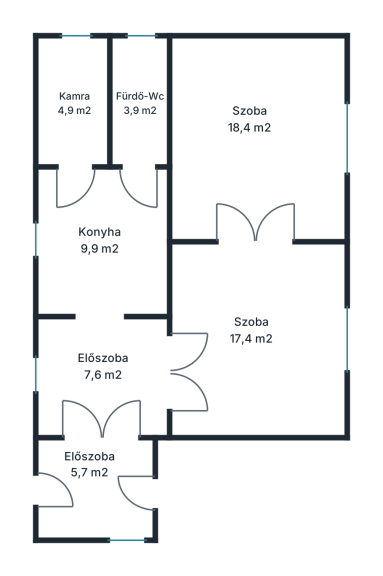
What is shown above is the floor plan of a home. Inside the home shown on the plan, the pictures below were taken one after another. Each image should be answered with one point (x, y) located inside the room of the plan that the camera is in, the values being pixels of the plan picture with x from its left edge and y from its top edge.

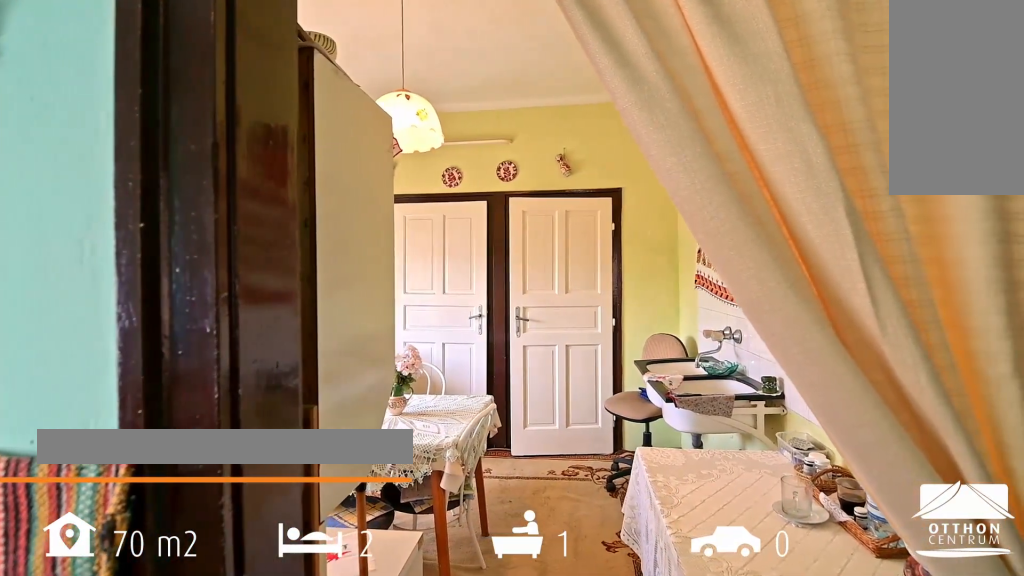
(105, 243)
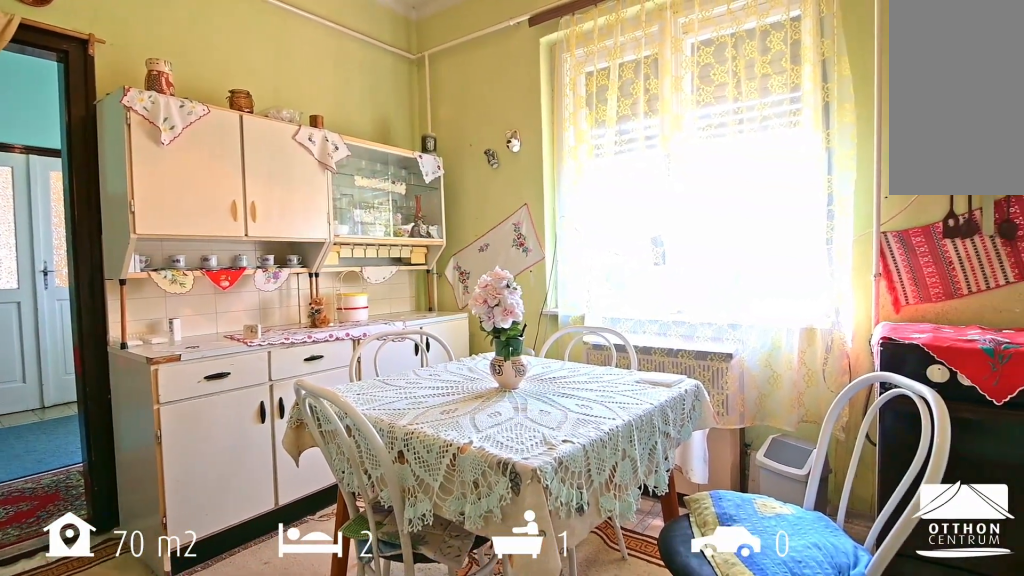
(104, 243)
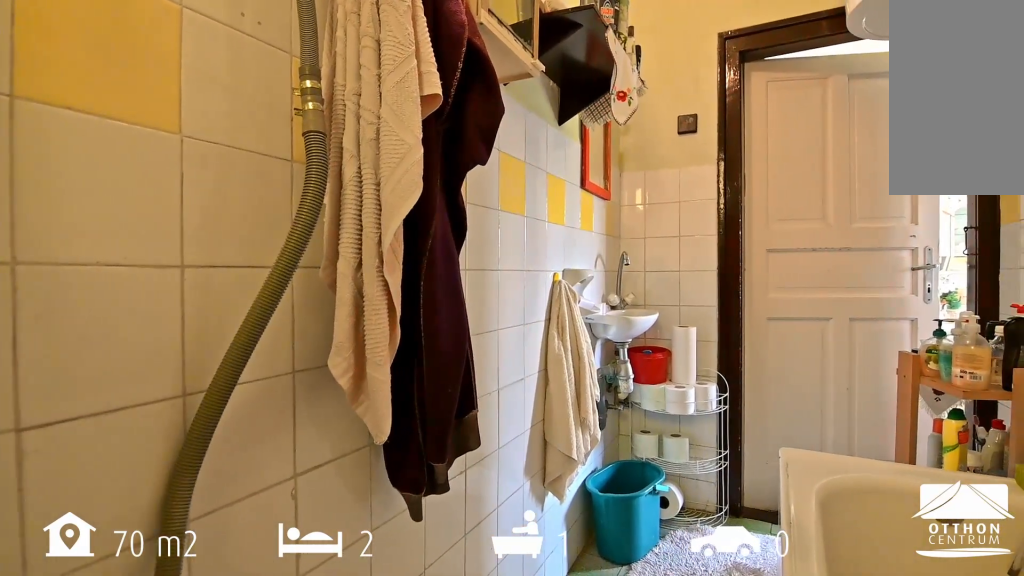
(135, 99)
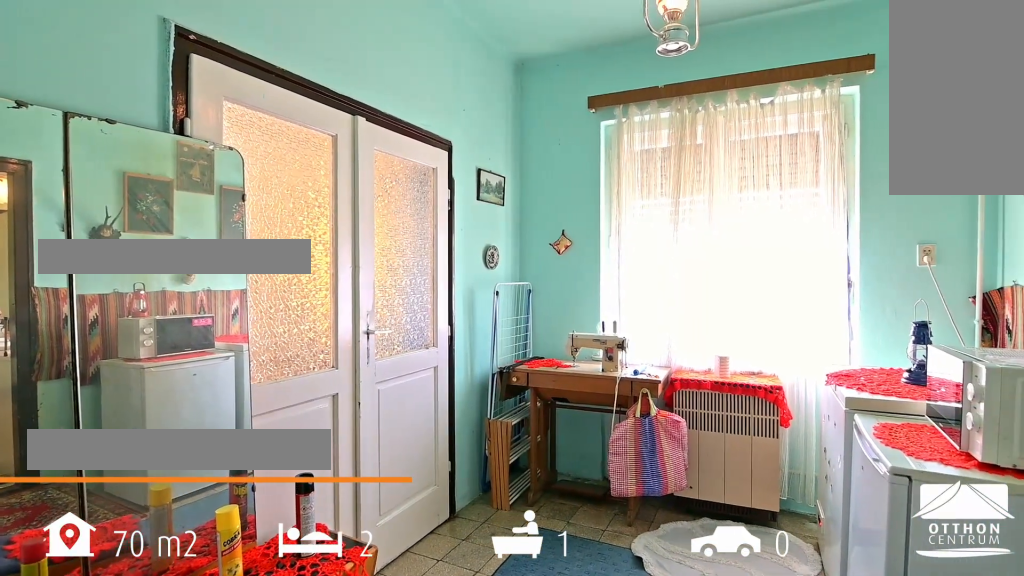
(105, 382)
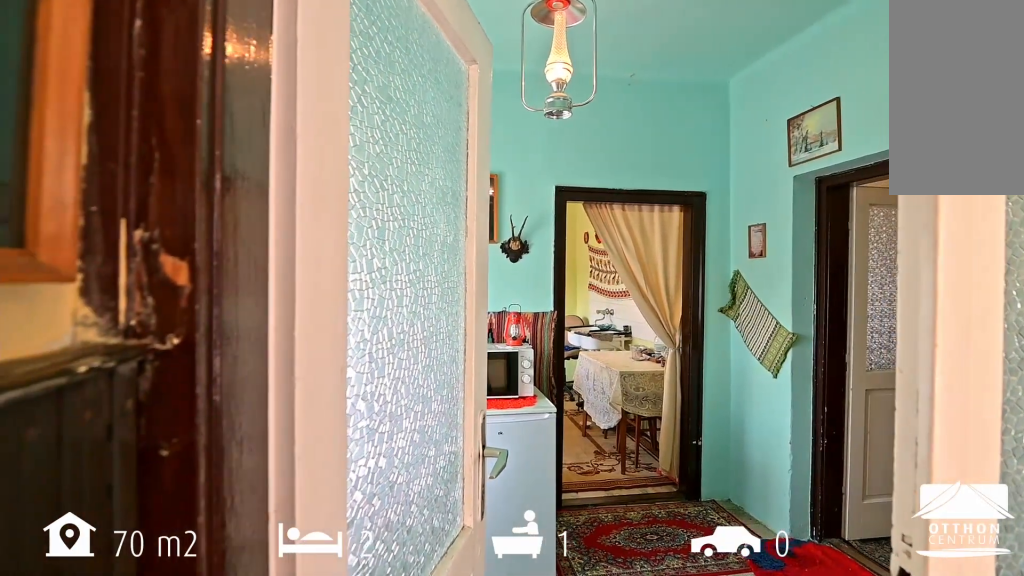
(104, 382)
